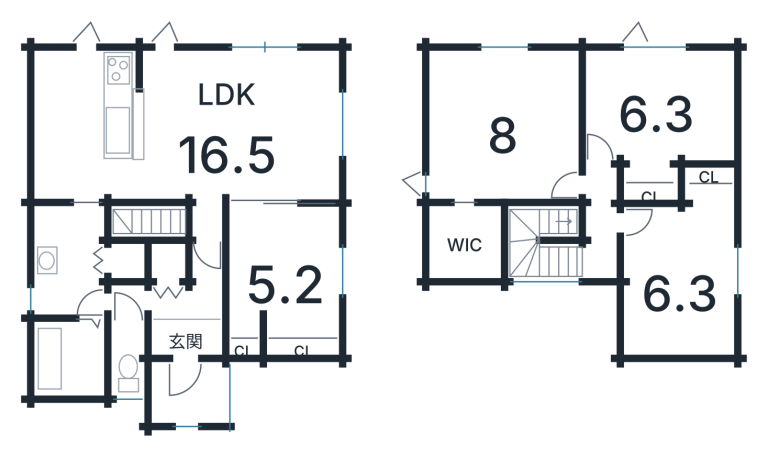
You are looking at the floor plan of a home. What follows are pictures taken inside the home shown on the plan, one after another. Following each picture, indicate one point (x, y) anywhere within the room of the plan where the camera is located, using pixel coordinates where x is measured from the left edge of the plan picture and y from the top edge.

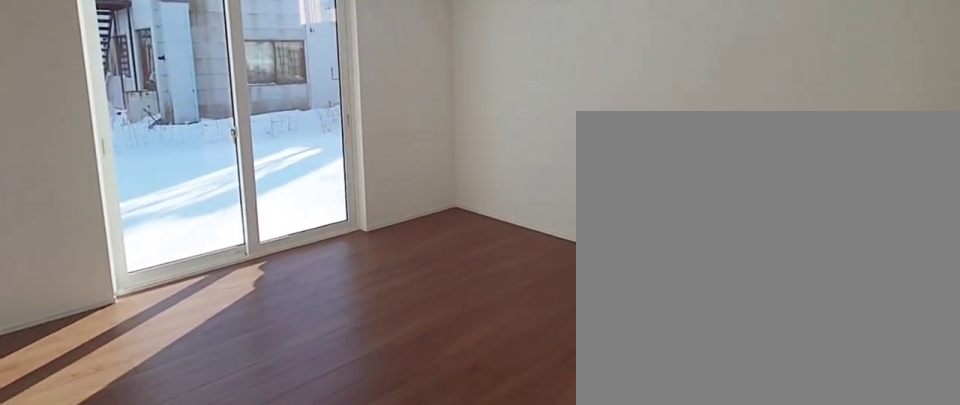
(257, 134)
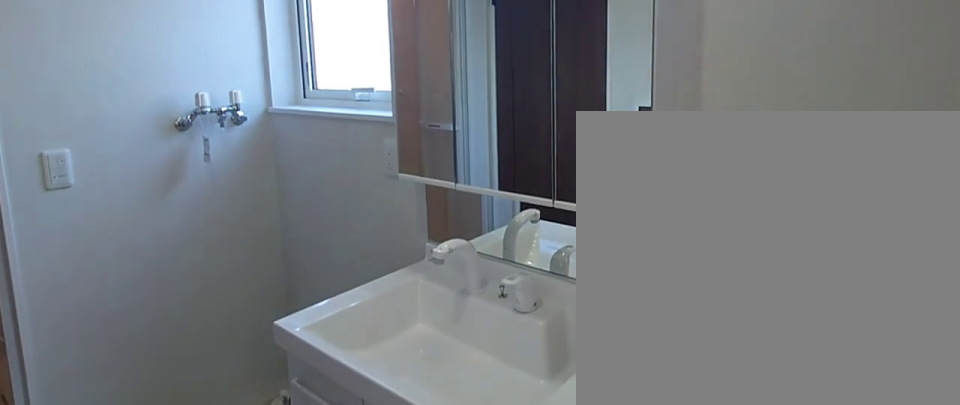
(65, 275)
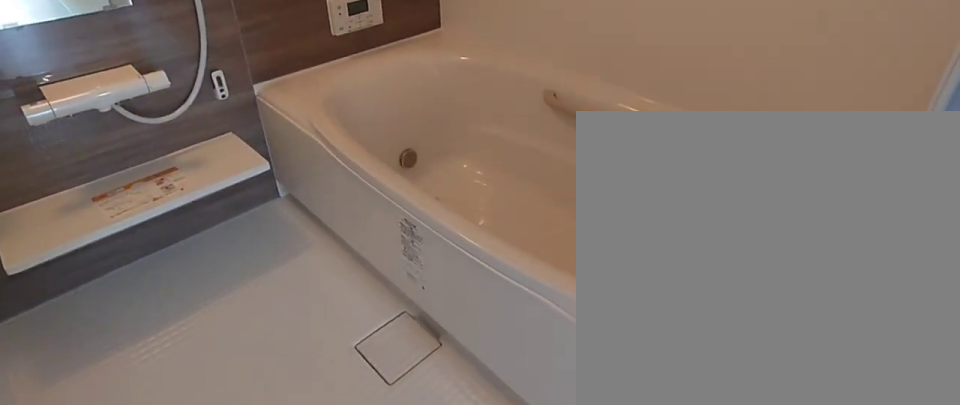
(70, 366)
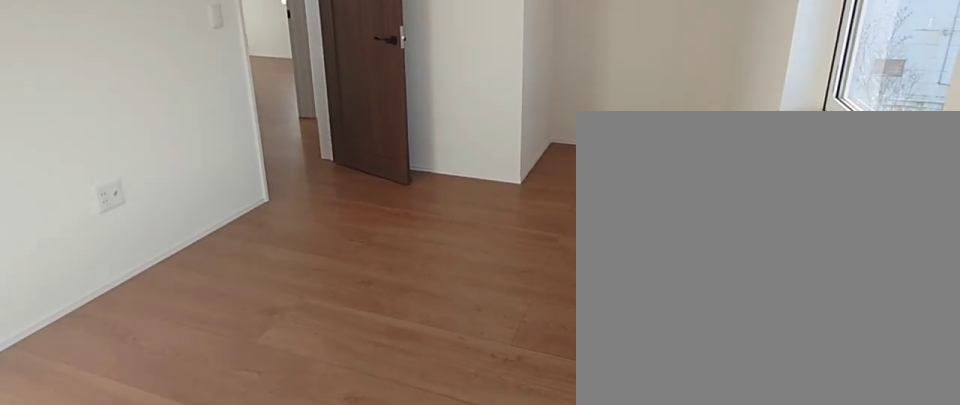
(679, 288)
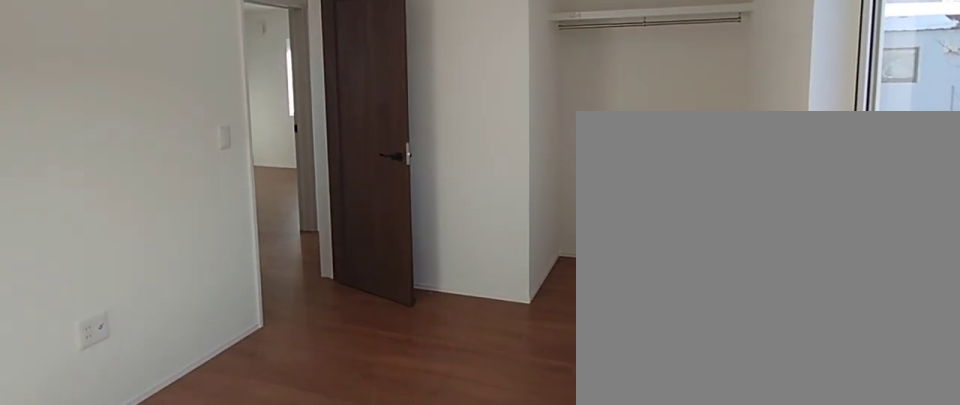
(679, 288)
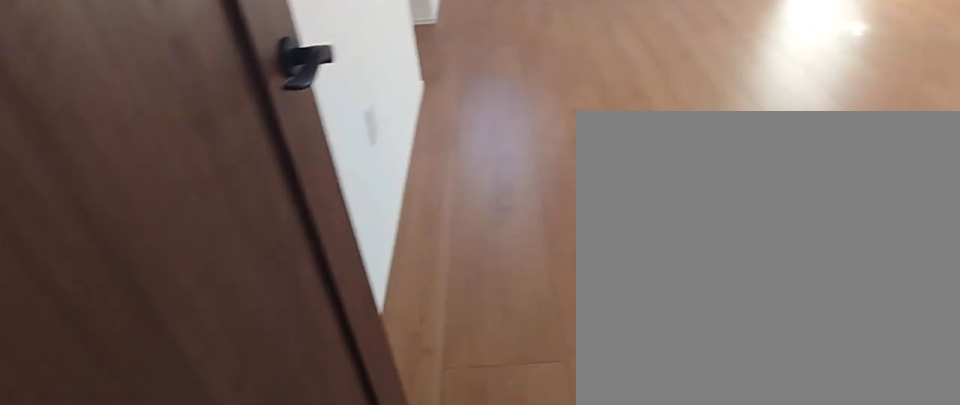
(500, 137)
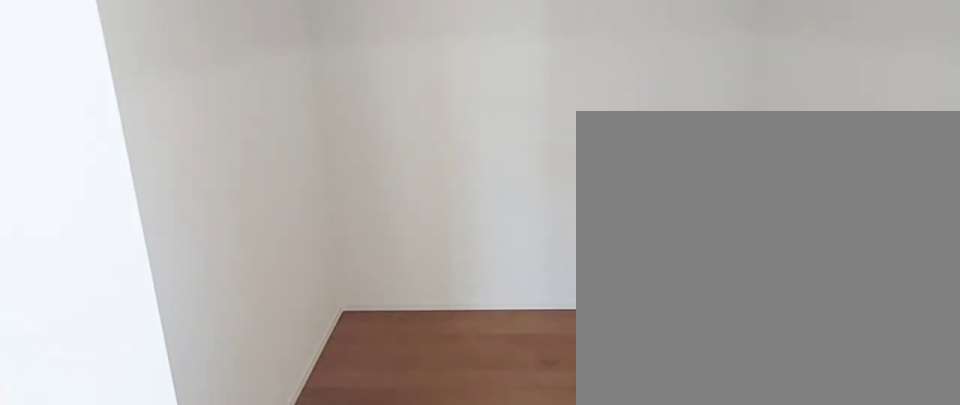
(461, 244)
